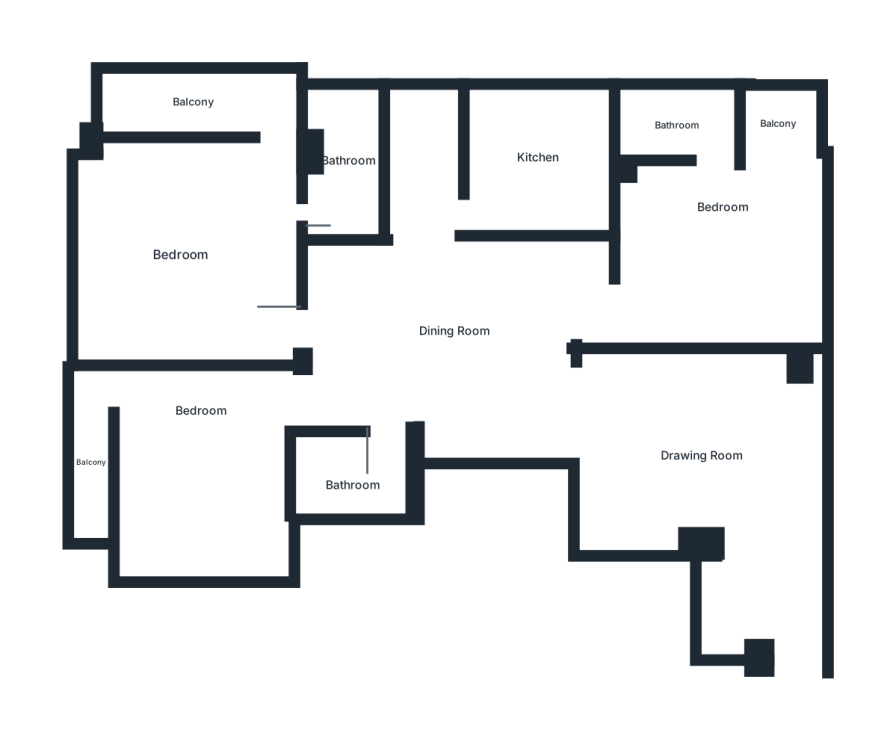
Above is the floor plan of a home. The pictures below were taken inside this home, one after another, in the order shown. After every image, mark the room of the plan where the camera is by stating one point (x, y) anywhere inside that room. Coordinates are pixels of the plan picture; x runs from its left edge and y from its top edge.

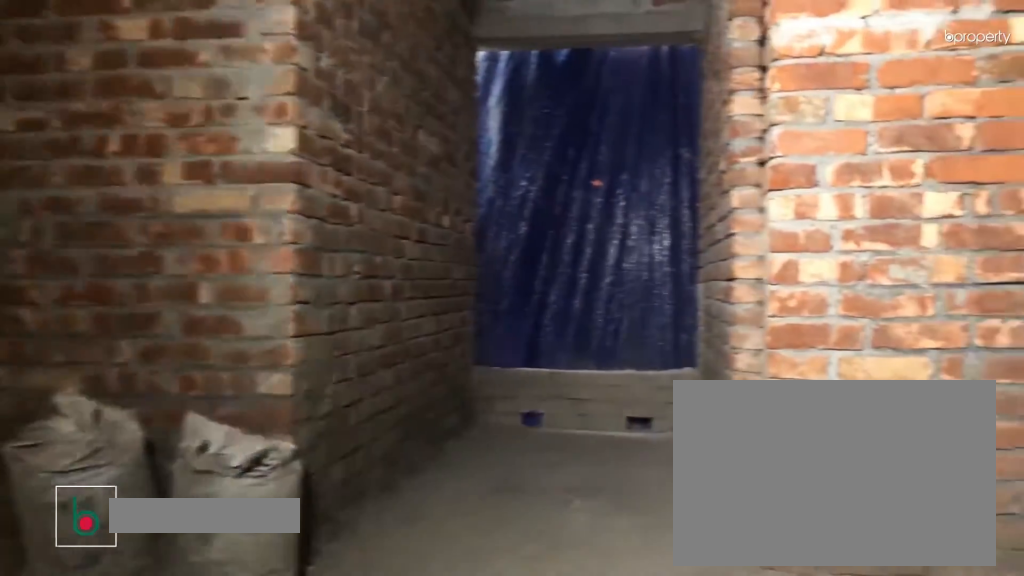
(455, 326)
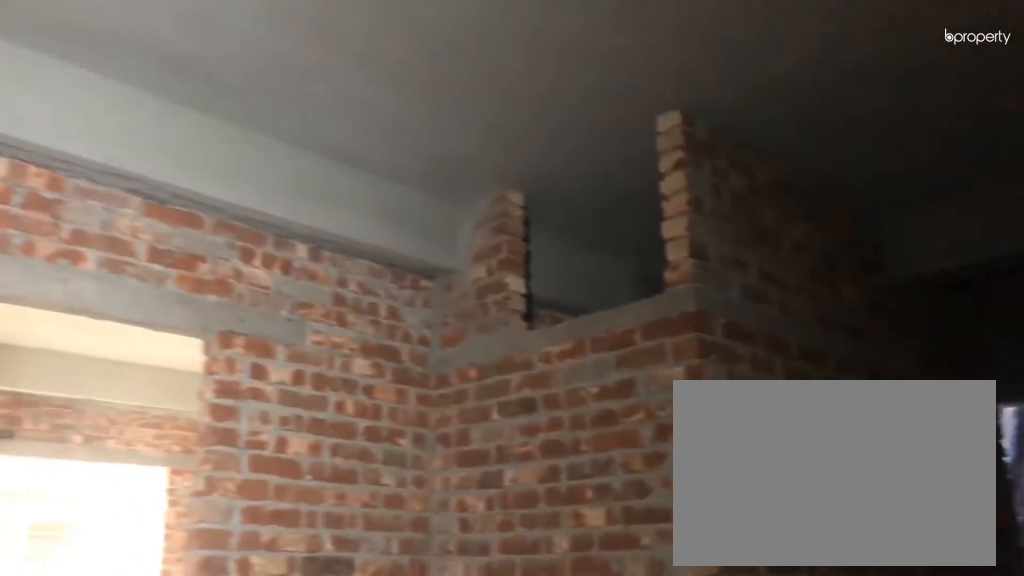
(455, 326)
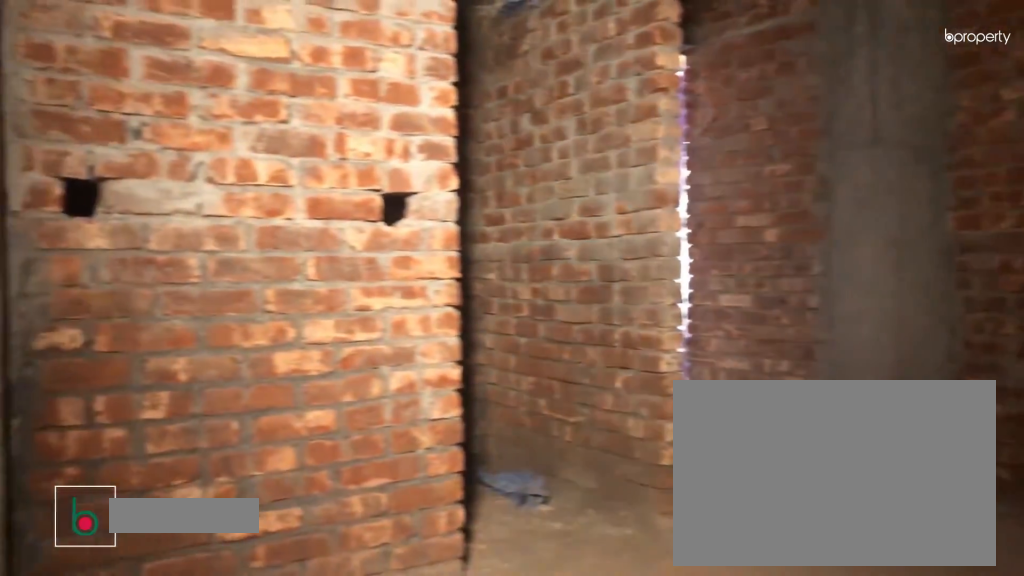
(715, 243)
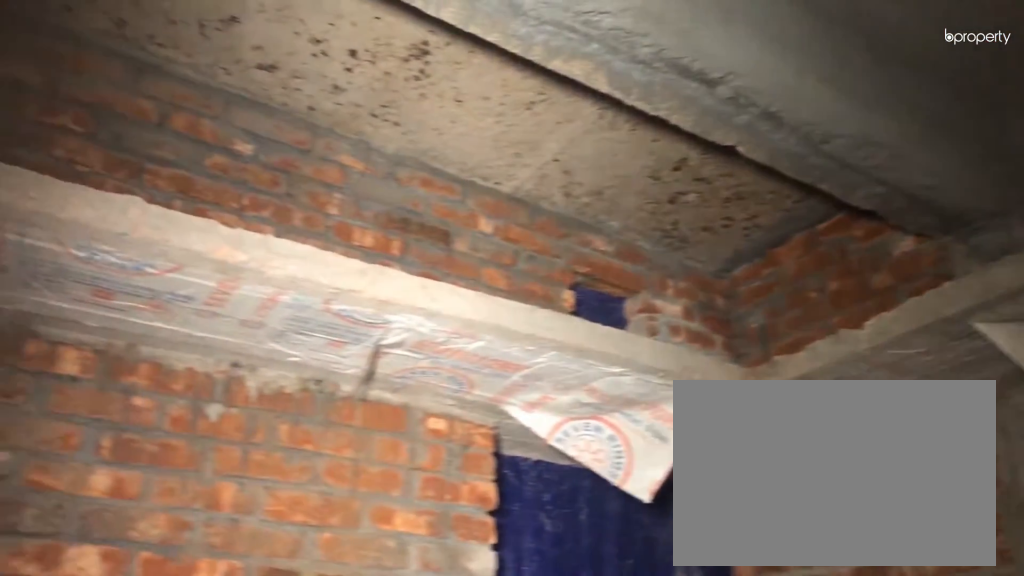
(543, 158)
